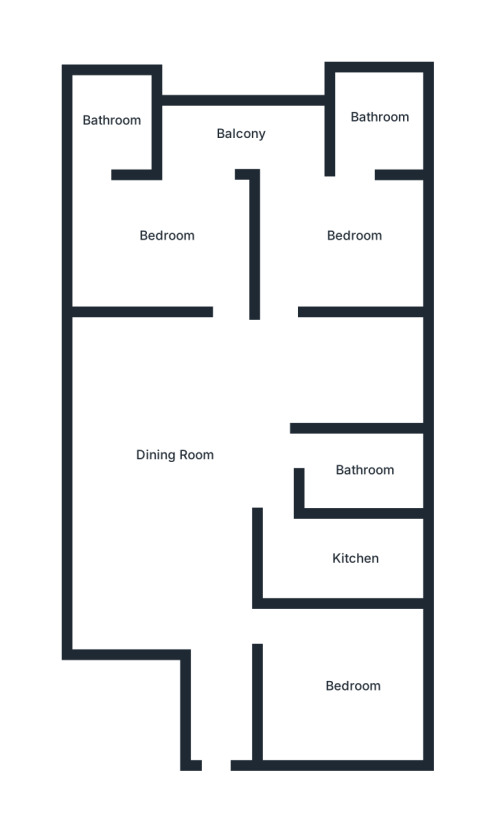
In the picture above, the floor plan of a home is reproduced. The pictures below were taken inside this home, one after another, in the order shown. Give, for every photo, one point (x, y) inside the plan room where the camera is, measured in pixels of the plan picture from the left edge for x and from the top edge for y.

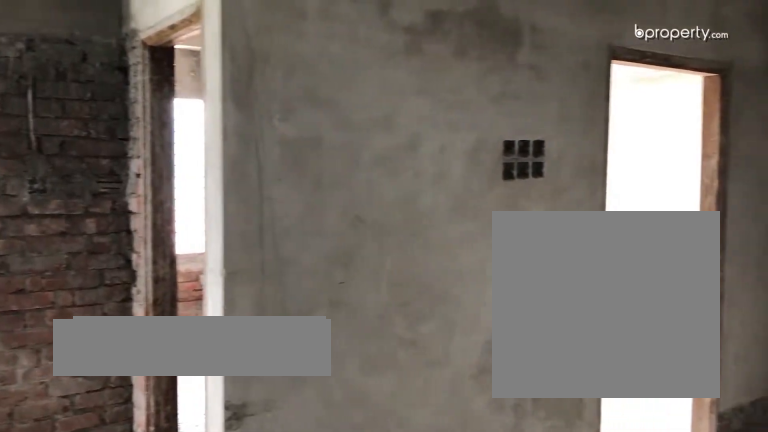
(177, 456)
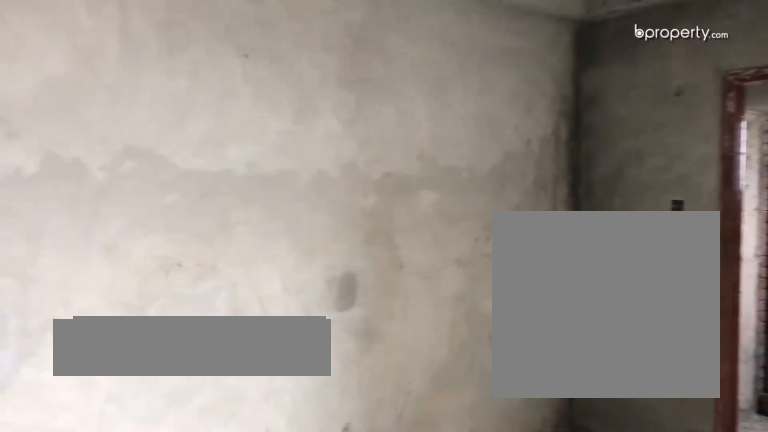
(168, 237)
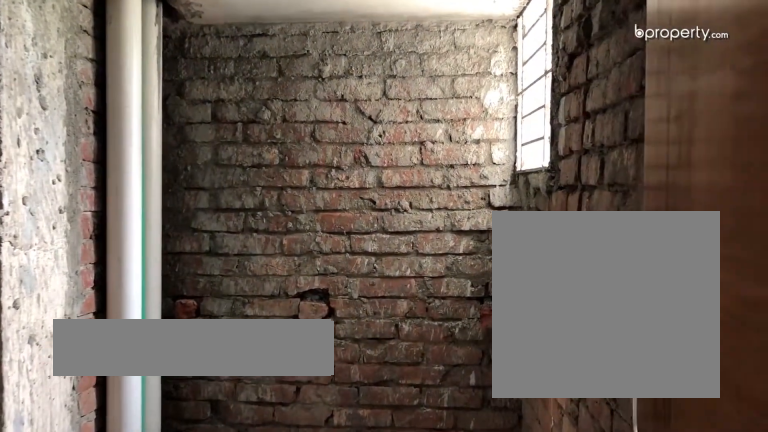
(117, 121)
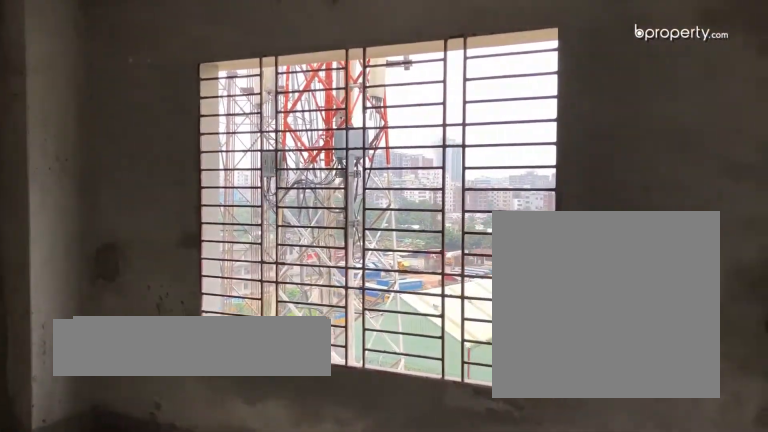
(353, 235)
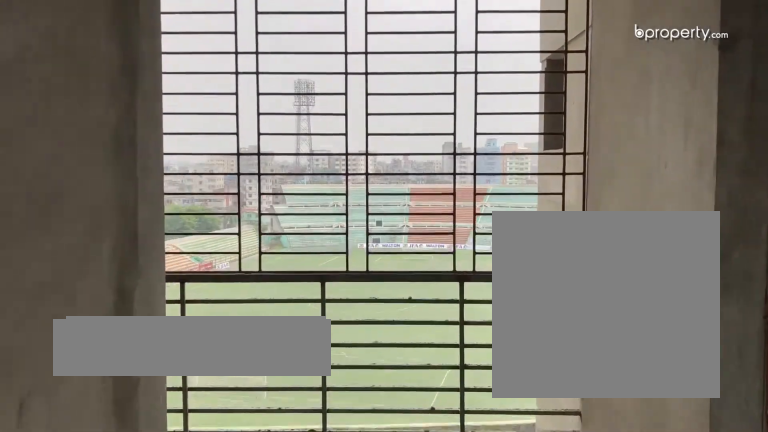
(293, 142)
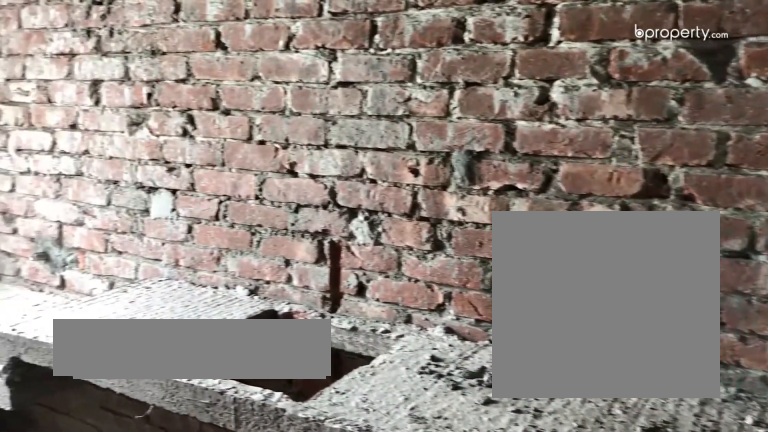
(358, 555)
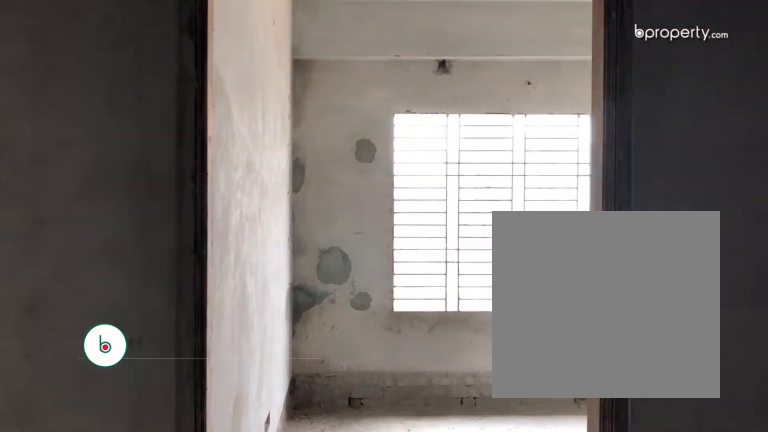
(357, 694)
